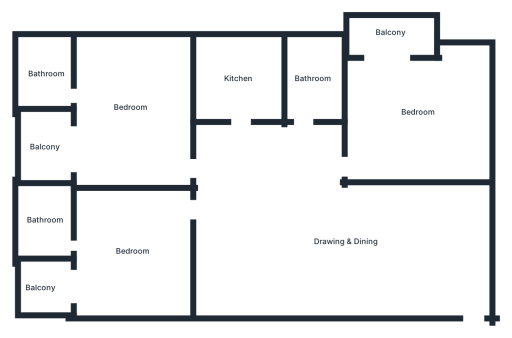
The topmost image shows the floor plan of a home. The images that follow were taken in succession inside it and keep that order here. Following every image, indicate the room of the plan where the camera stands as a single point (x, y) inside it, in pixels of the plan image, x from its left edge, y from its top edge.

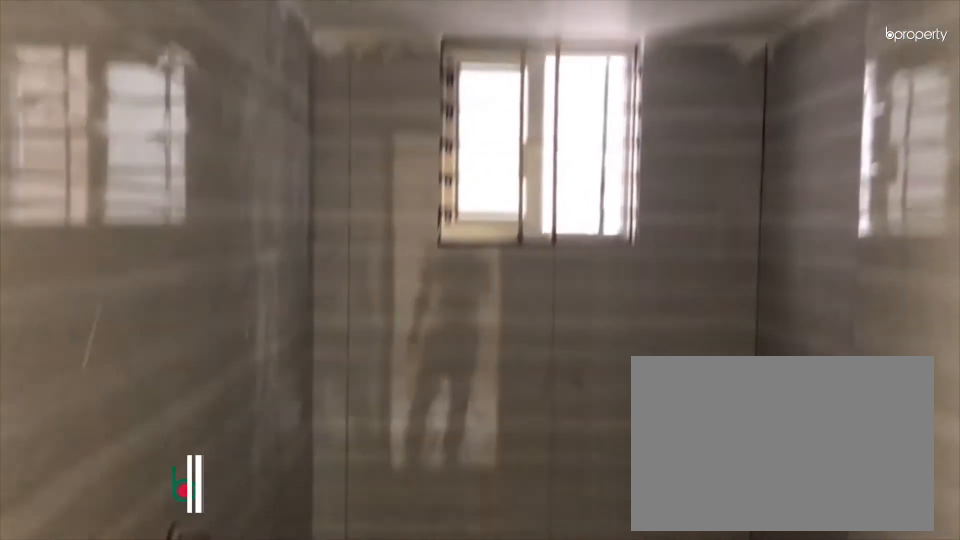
(313, 79)
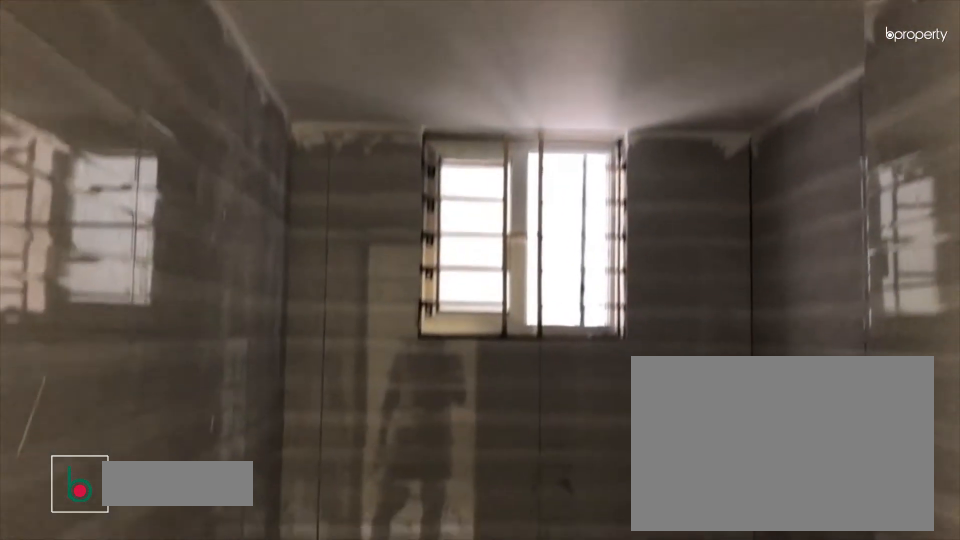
(313, 79)
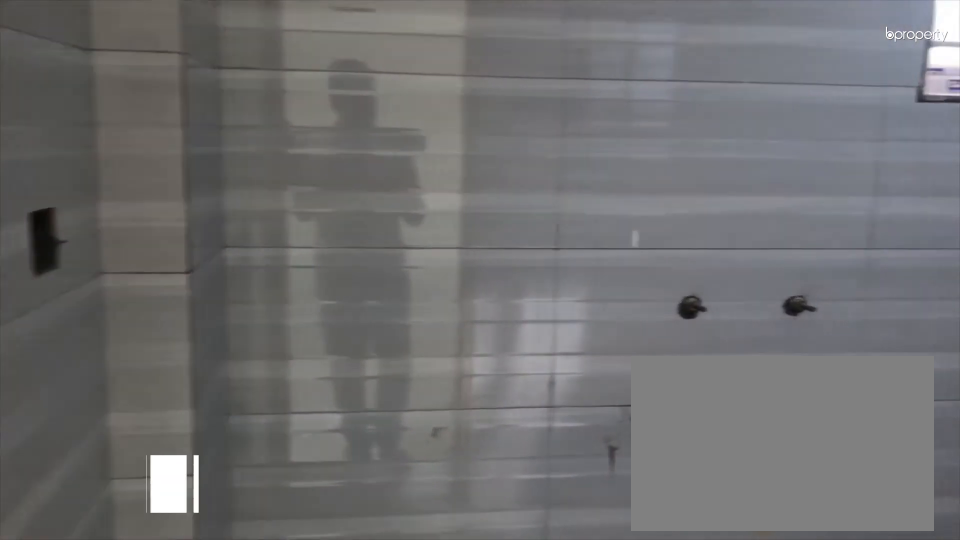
(48, 72)
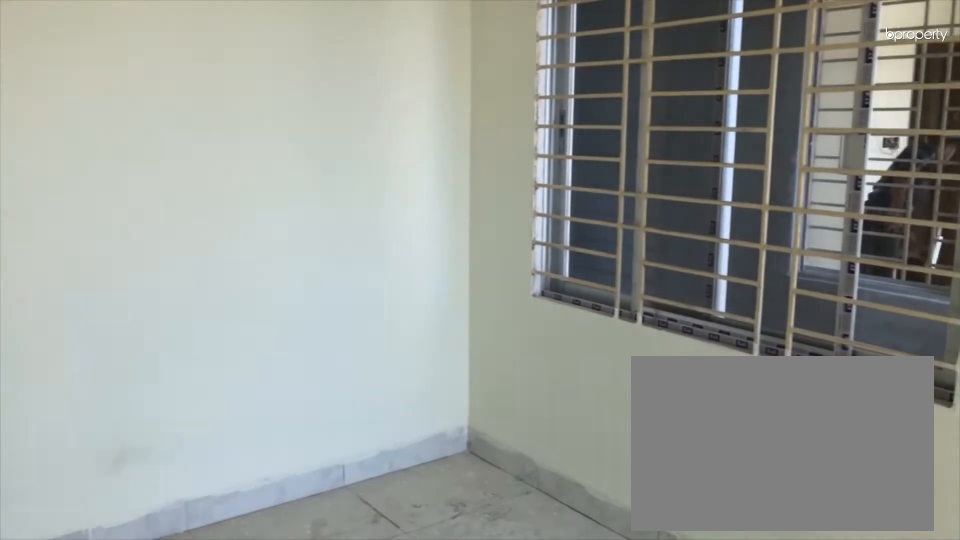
(131, 249)
